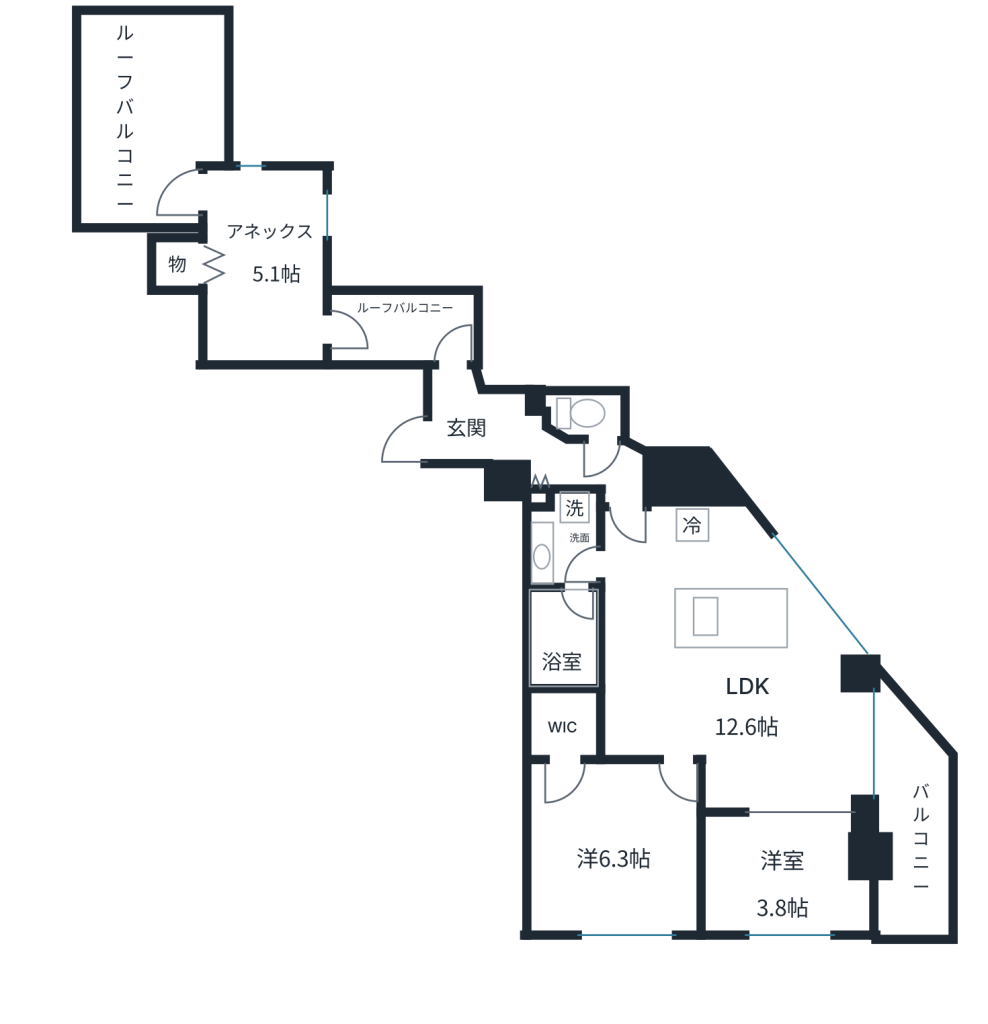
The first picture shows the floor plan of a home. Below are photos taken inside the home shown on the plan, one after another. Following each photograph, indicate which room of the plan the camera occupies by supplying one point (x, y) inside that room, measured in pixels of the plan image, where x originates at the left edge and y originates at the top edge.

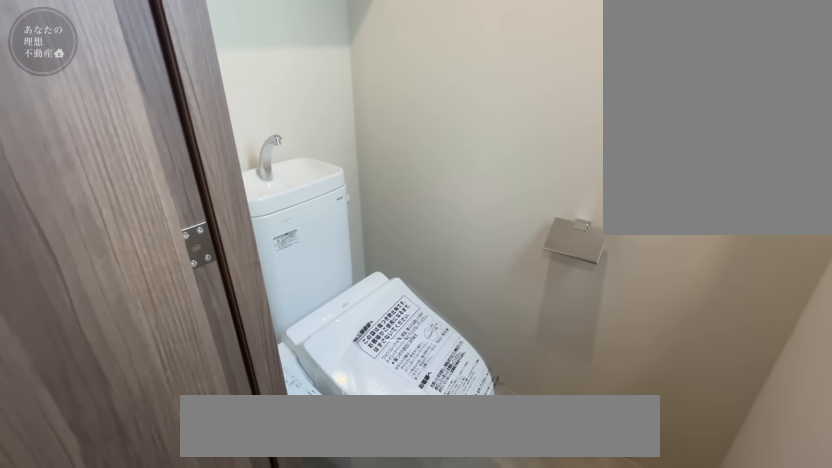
(534, 458)
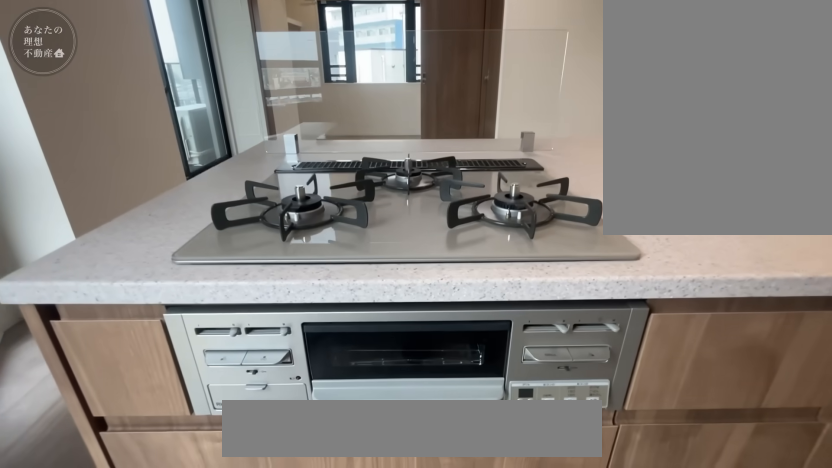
(723, 542)
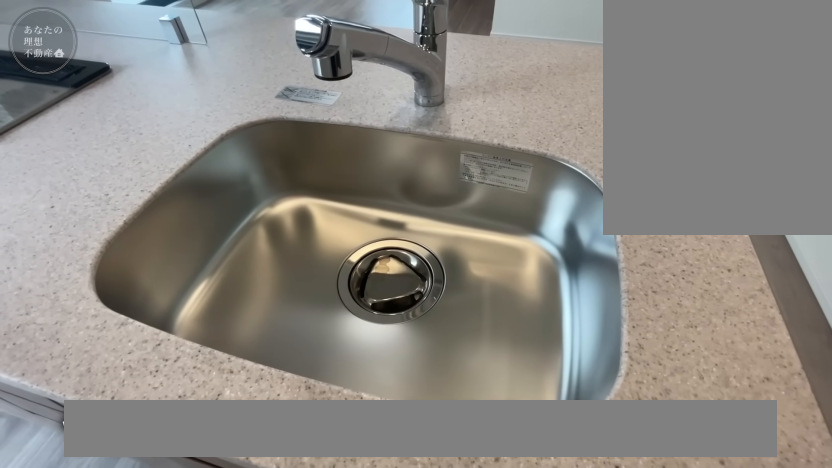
(723, 542)
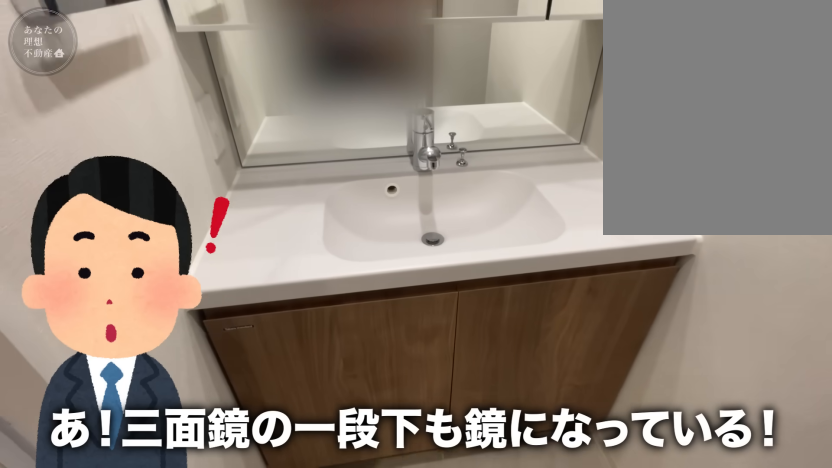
(573, 548)
